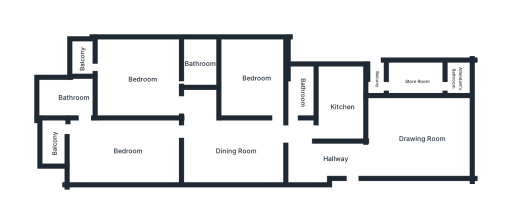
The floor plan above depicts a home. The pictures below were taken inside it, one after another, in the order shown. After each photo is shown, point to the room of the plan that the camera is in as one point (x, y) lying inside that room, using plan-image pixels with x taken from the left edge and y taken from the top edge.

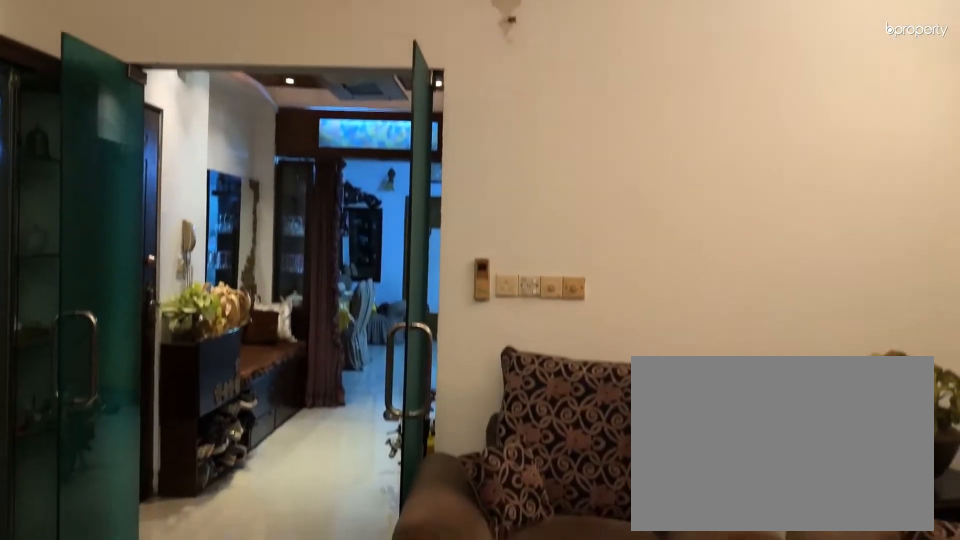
(421, 136)
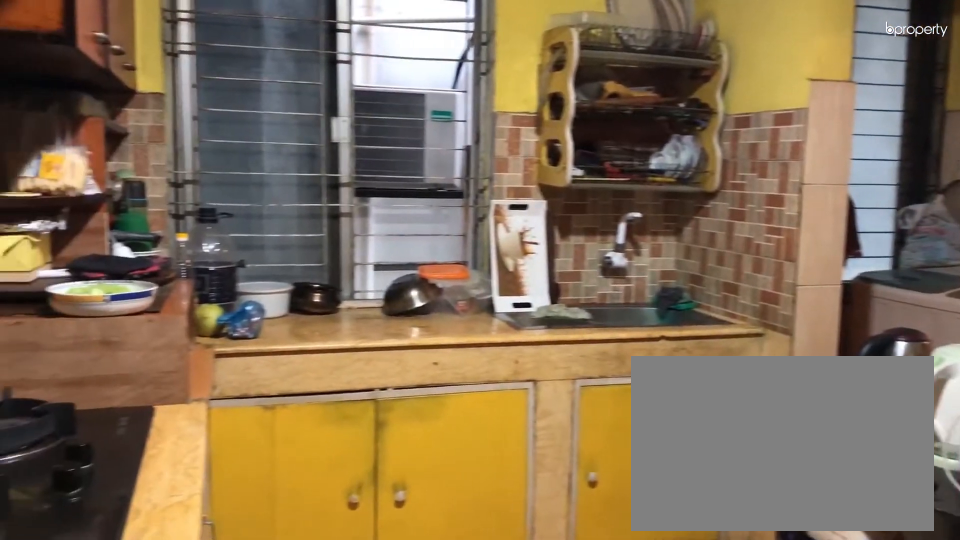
(343, 105)
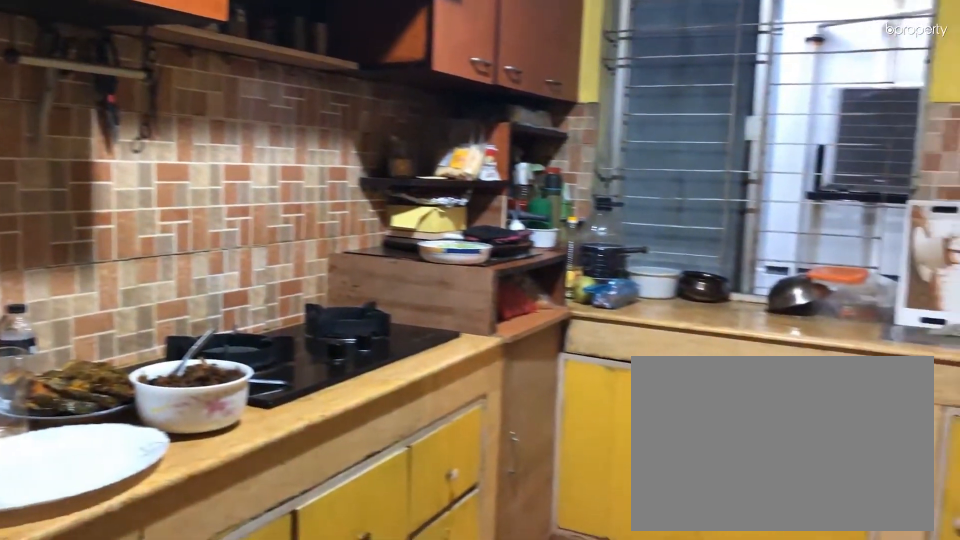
(342, 105)
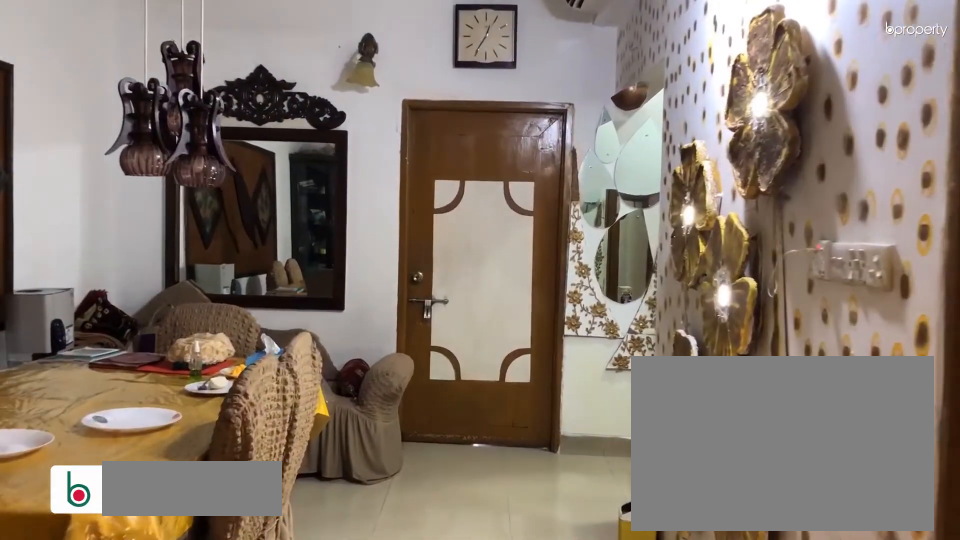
(235, 148)
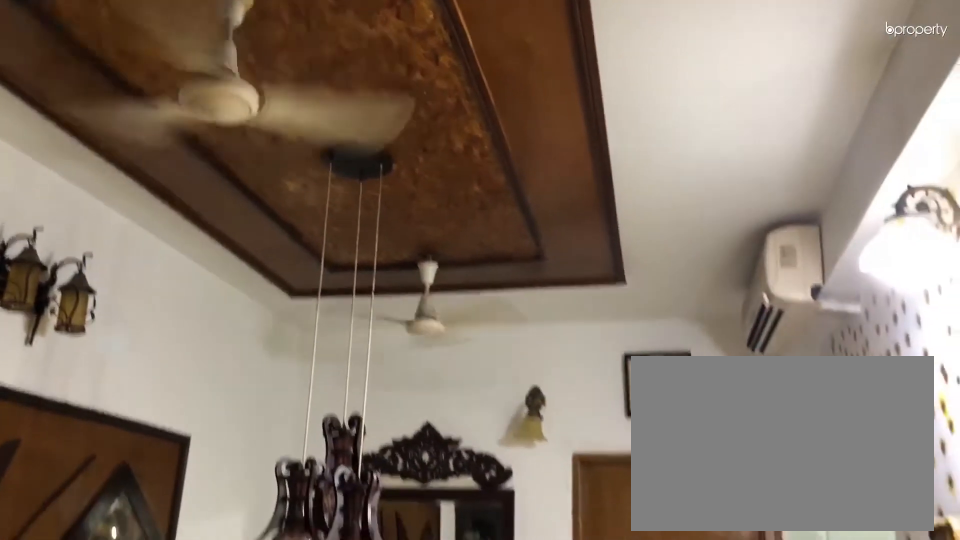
(235, 148)
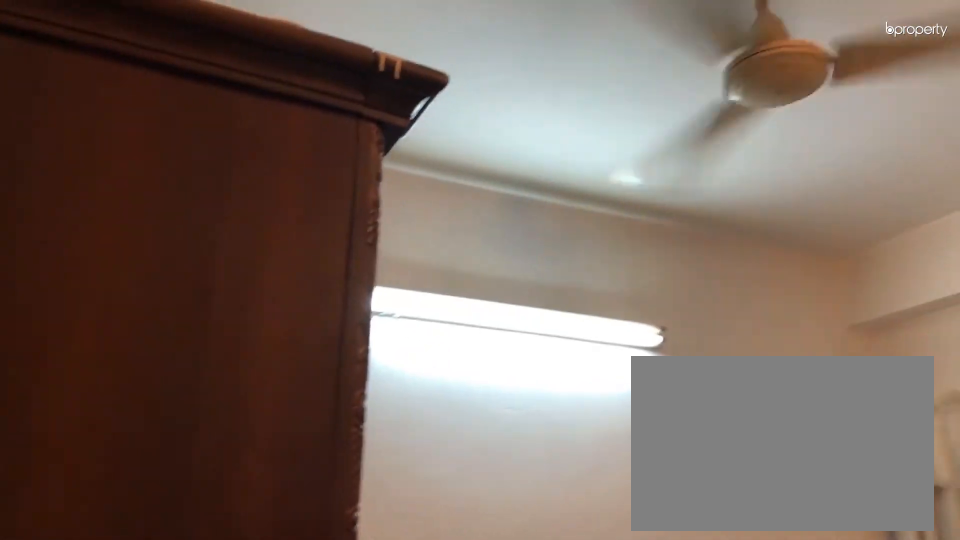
(252, 78)
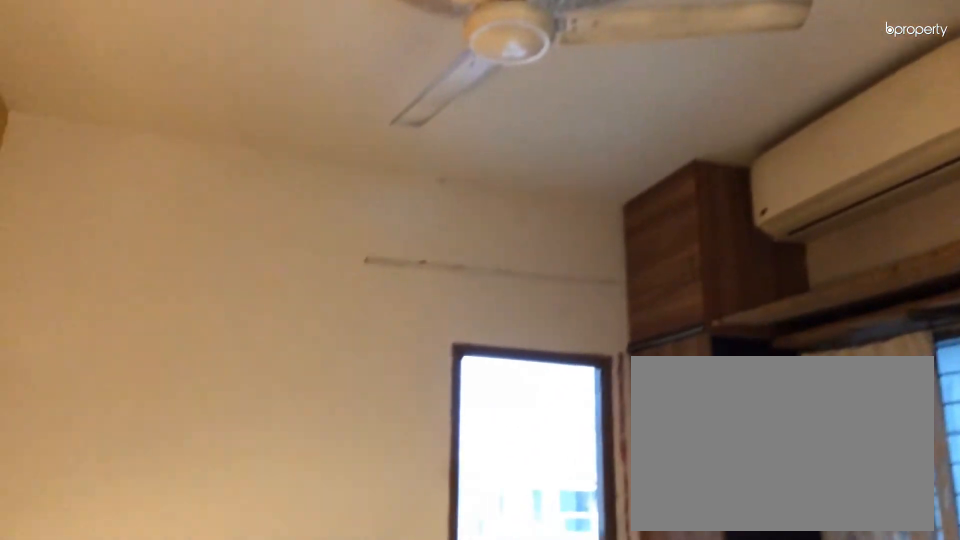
(140, 74)
